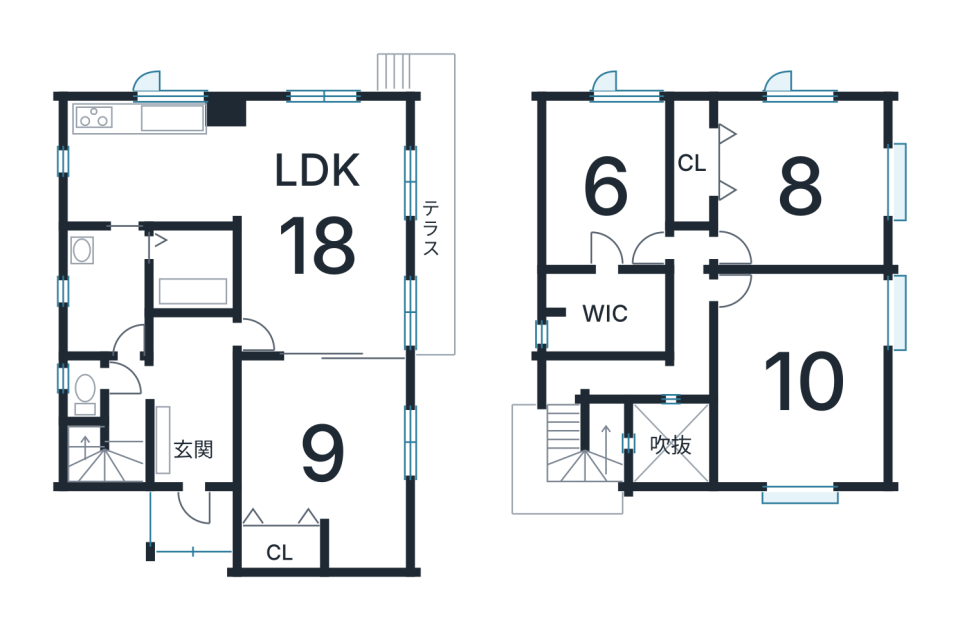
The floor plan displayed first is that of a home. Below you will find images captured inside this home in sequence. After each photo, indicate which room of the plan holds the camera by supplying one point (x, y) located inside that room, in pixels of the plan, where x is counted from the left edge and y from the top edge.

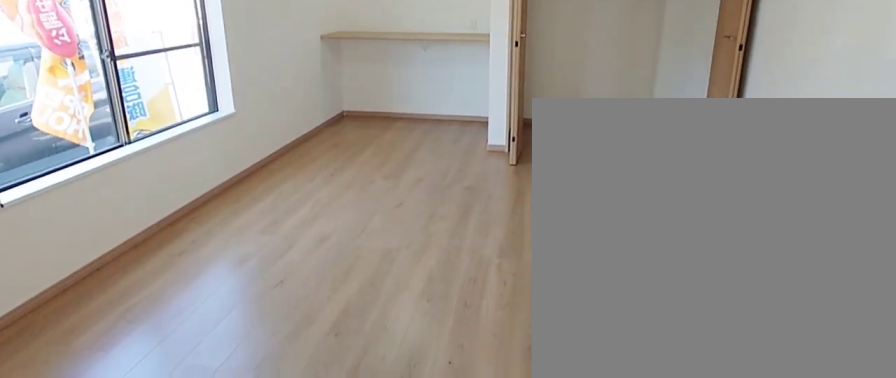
(318, 455)
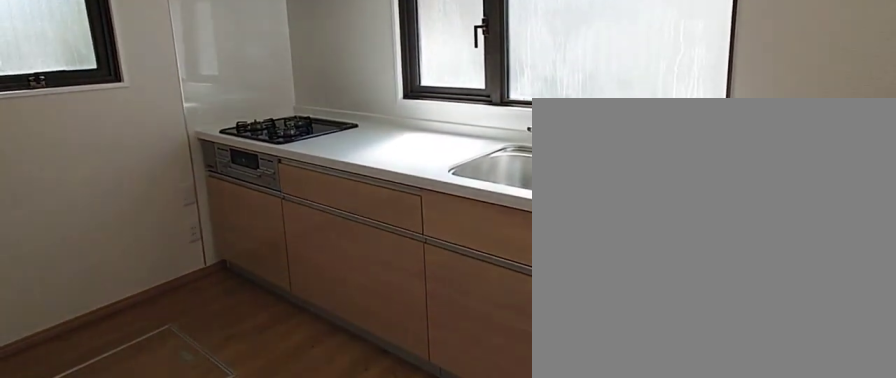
(163, 164)
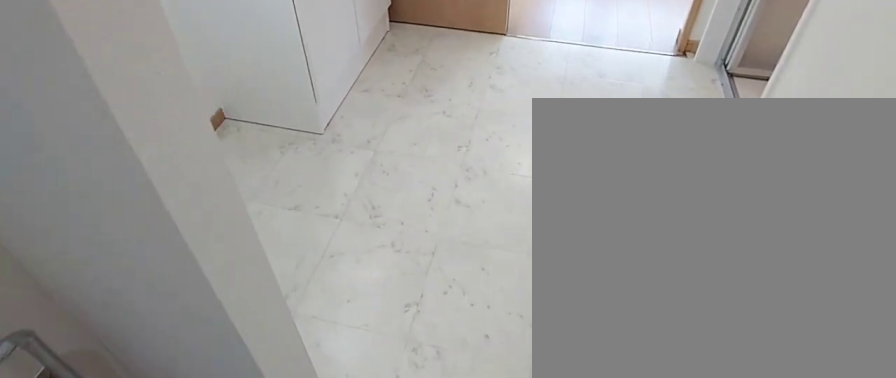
(104, 311)
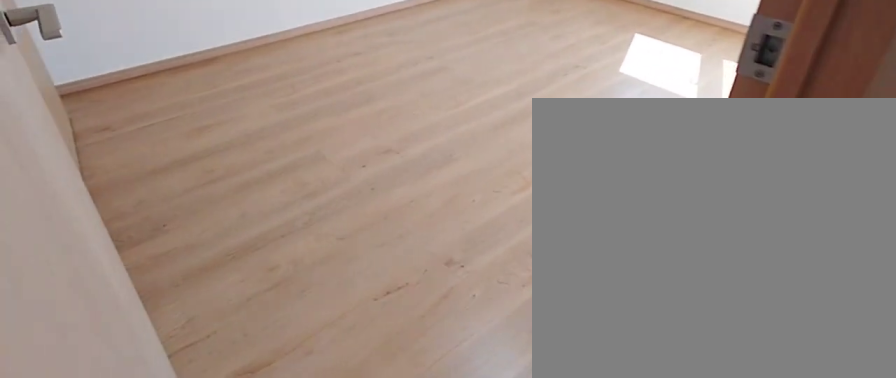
(607, 213)
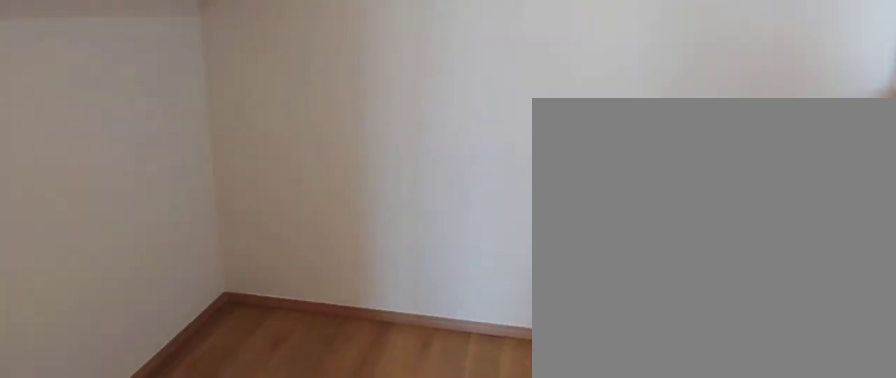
(607, 319)
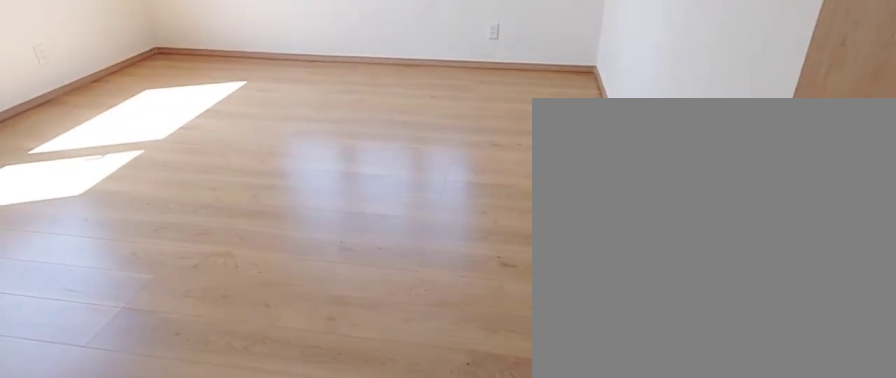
(797, 191)
